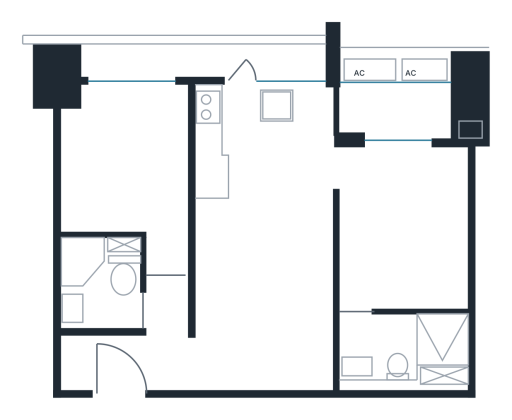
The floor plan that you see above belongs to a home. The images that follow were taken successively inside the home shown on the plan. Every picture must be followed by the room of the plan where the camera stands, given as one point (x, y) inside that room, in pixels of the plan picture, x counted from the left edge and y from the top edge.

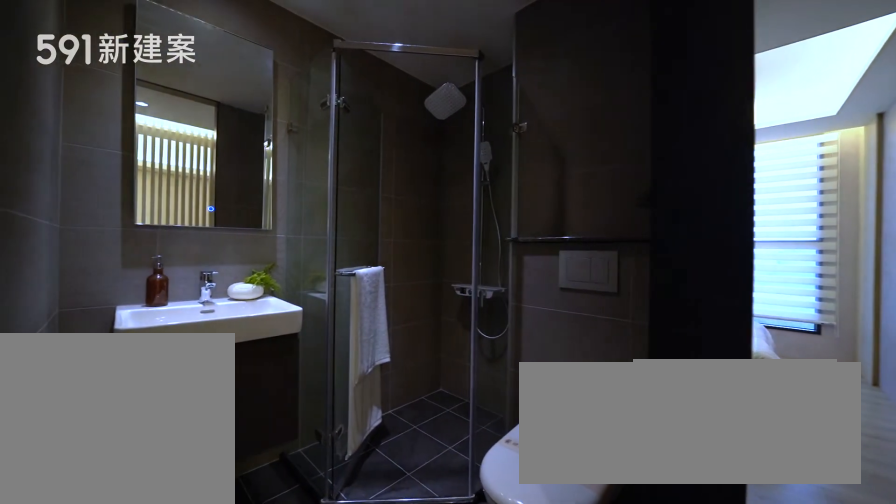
(101, 281)
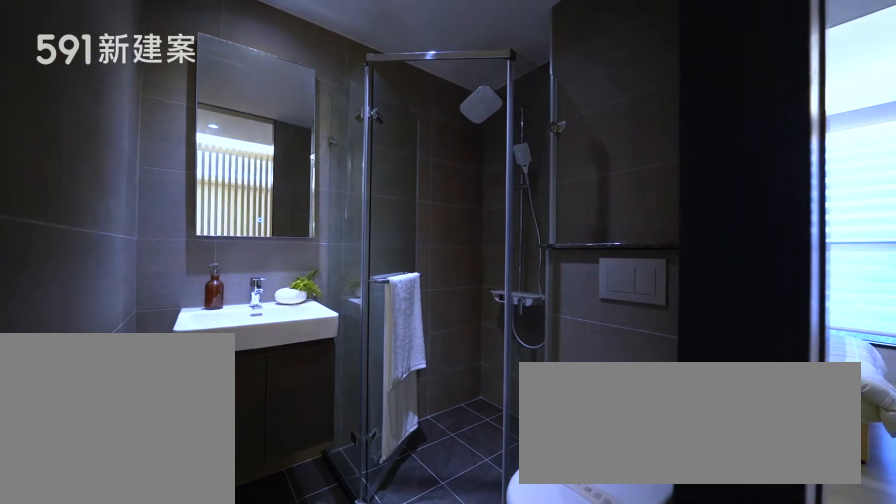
(101, 281)
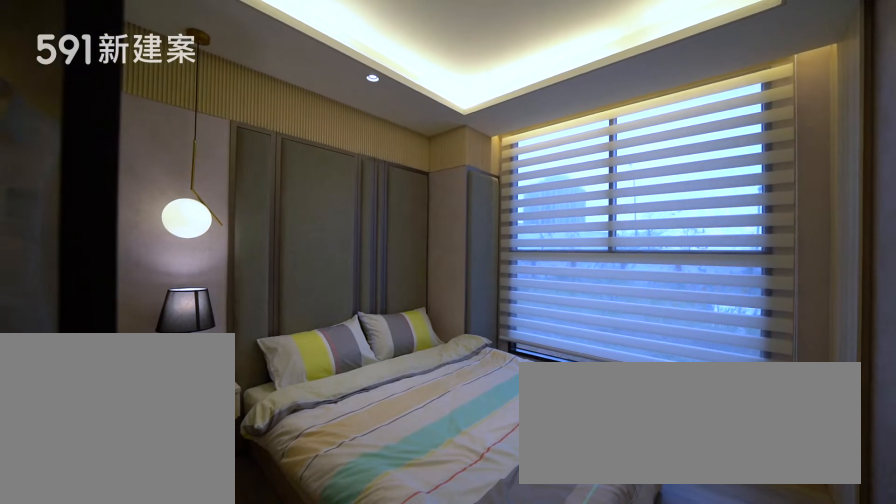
(126, 165)
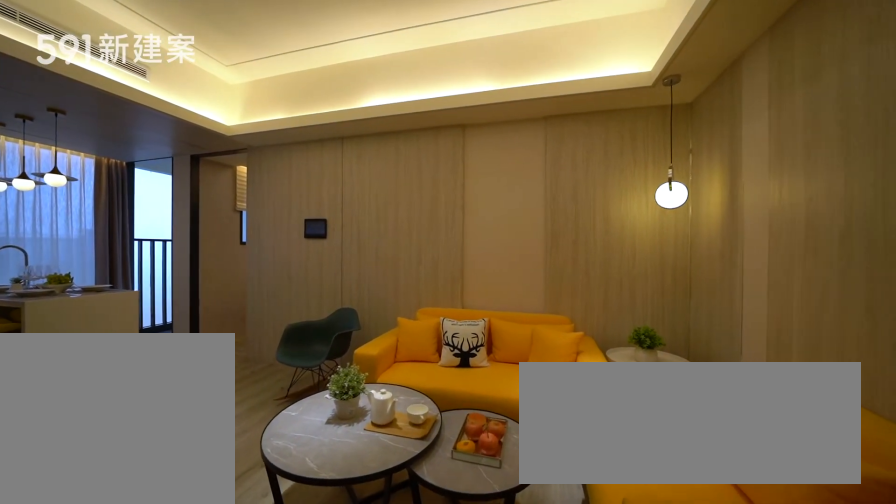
(266, 298)
